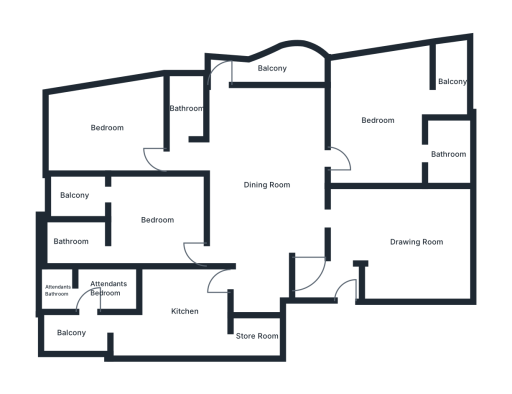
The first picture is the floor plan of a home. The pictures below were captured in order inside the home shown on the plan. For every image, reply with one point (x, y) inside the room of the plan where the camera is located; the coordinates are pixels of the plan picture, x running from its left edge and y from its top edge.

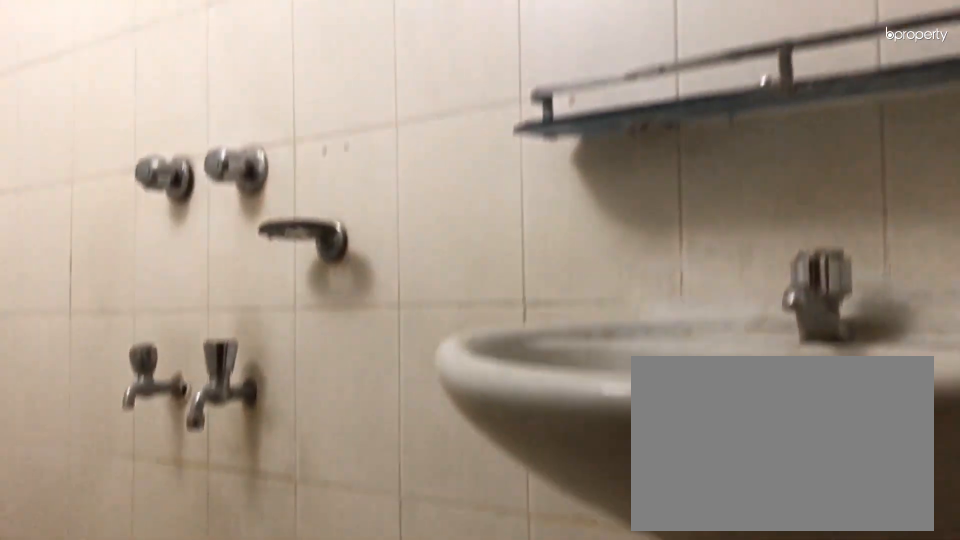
(186, 109)
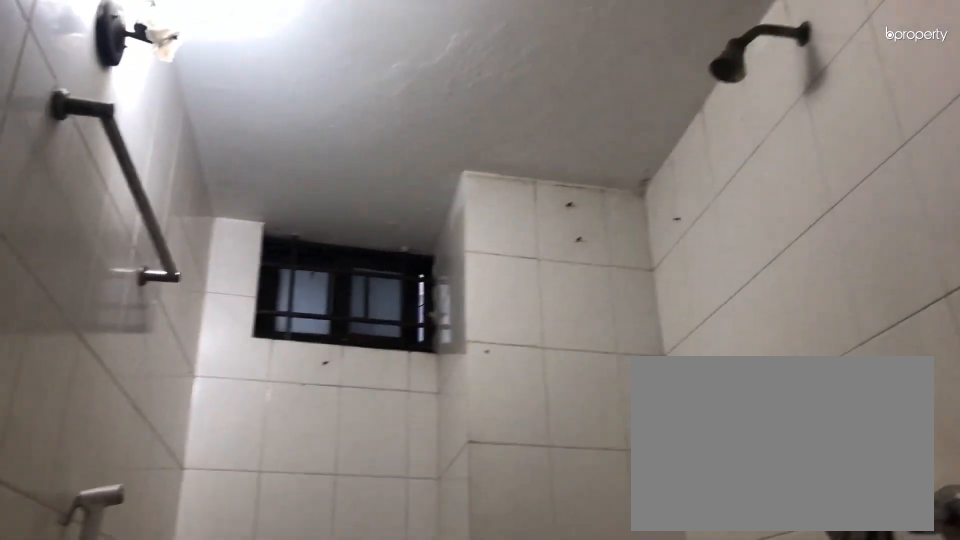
(186, 109)
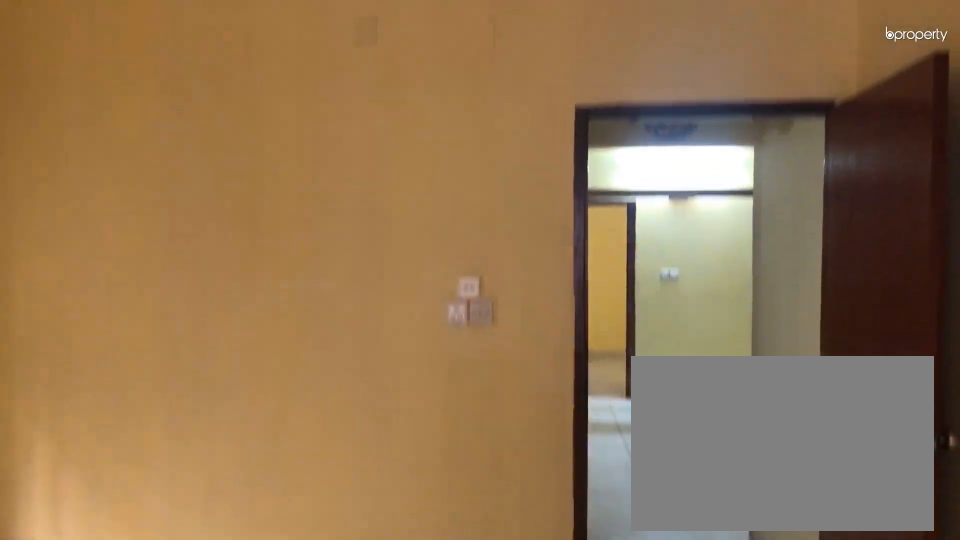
(106, 127)
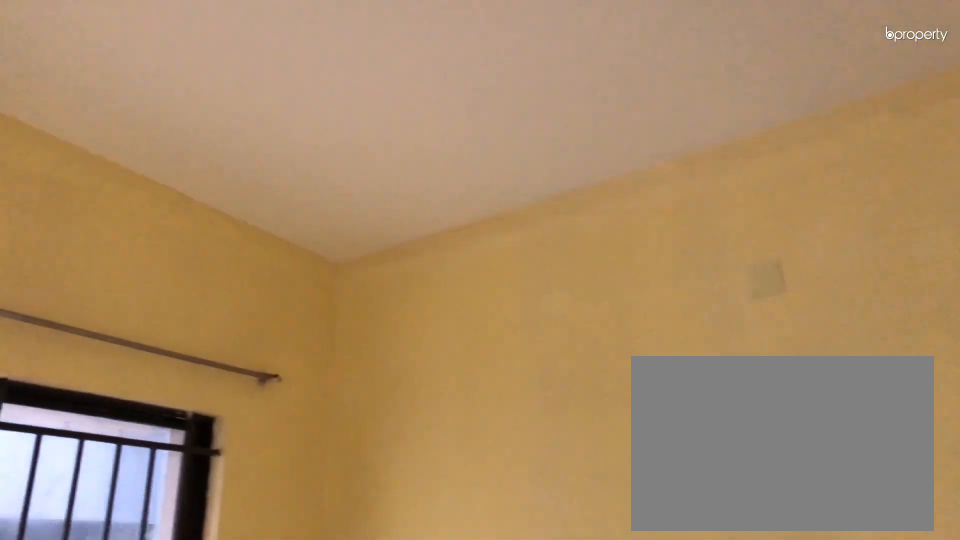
(106, 127)
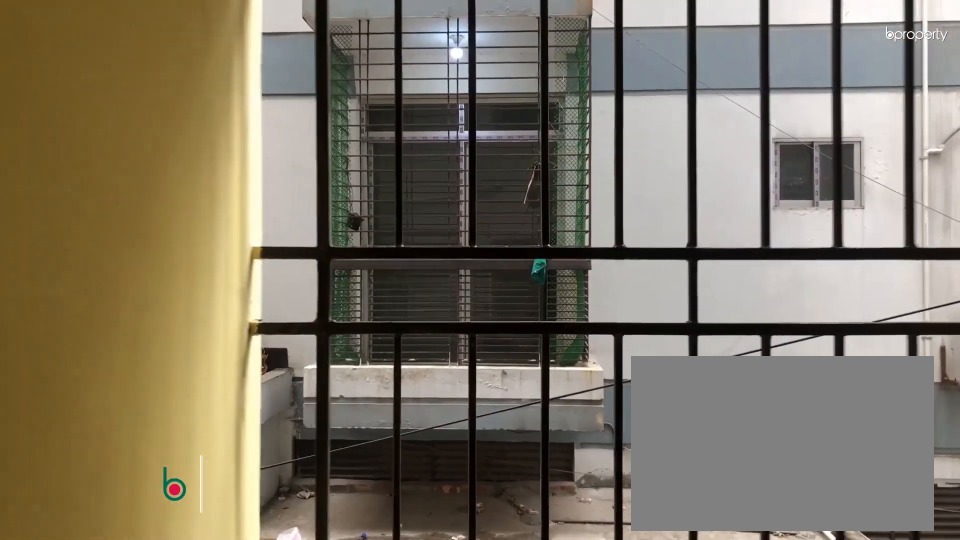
(75, 195)
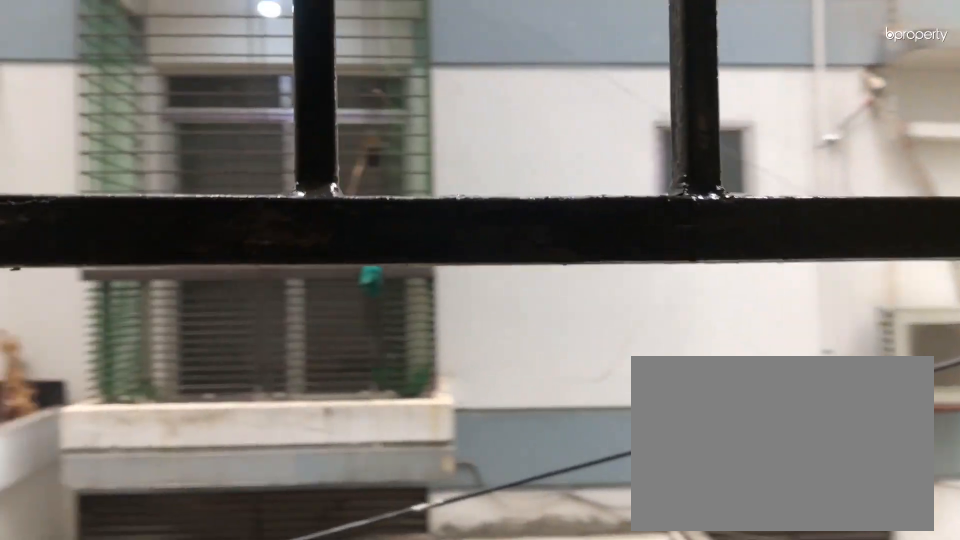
(75, 195)
